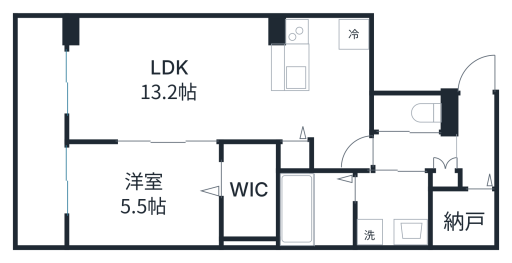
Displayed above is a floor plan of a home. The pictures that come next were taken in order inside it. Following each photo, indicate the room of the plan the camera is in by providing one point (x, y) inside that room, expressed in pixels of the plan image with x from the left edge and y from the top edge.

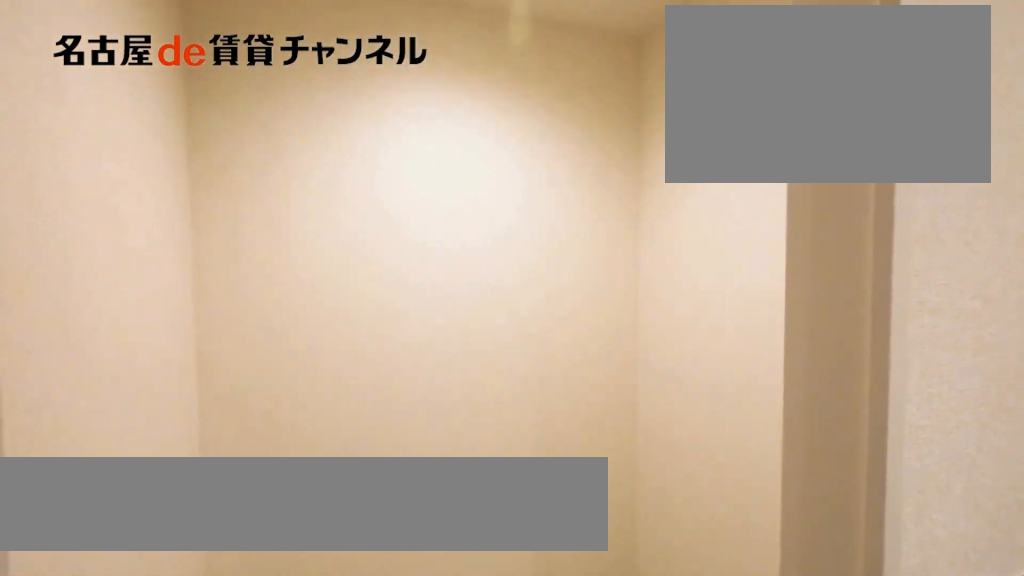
(462, 217)
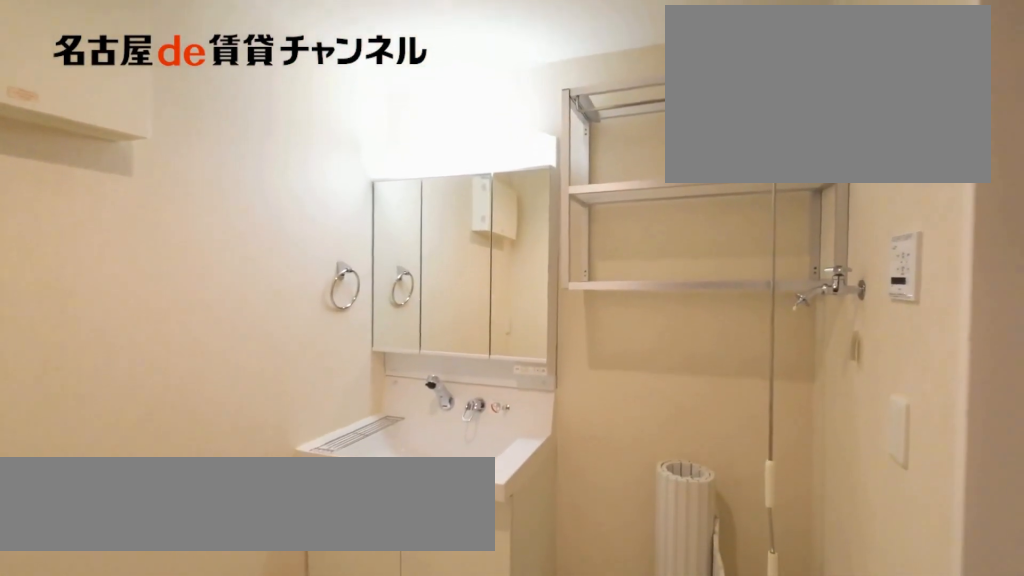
(391, 207)
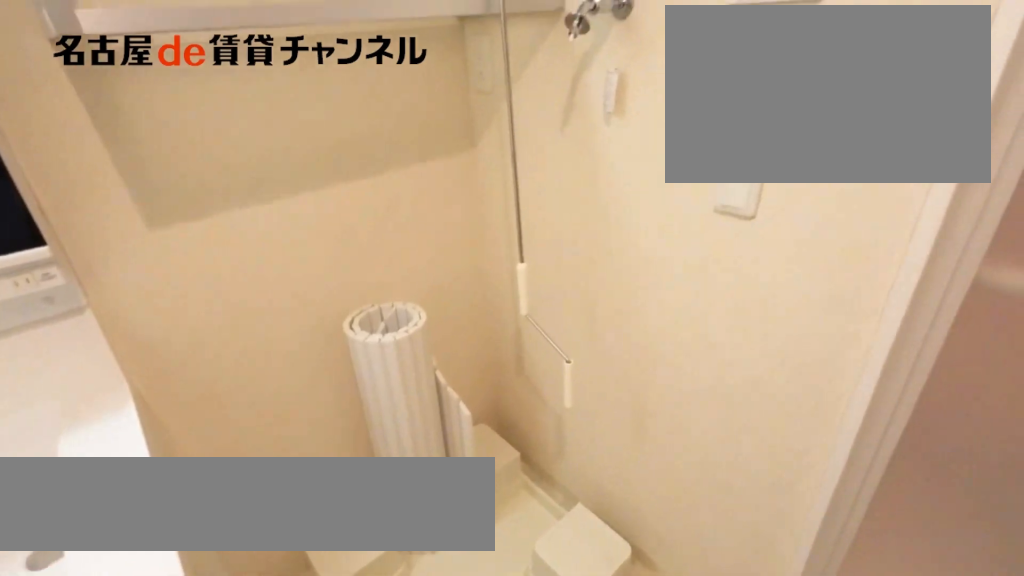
(391, 207)
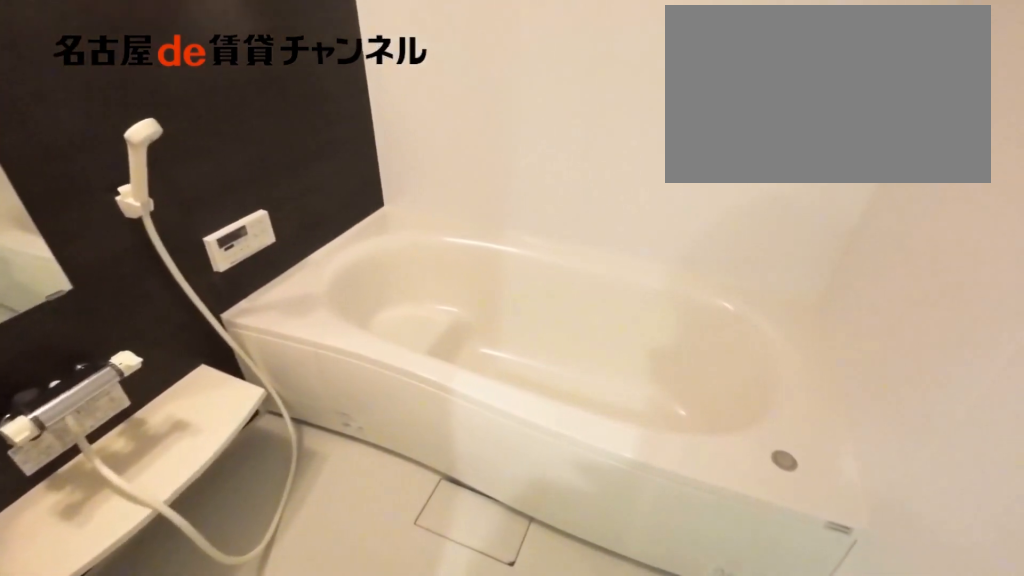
(315, 208)
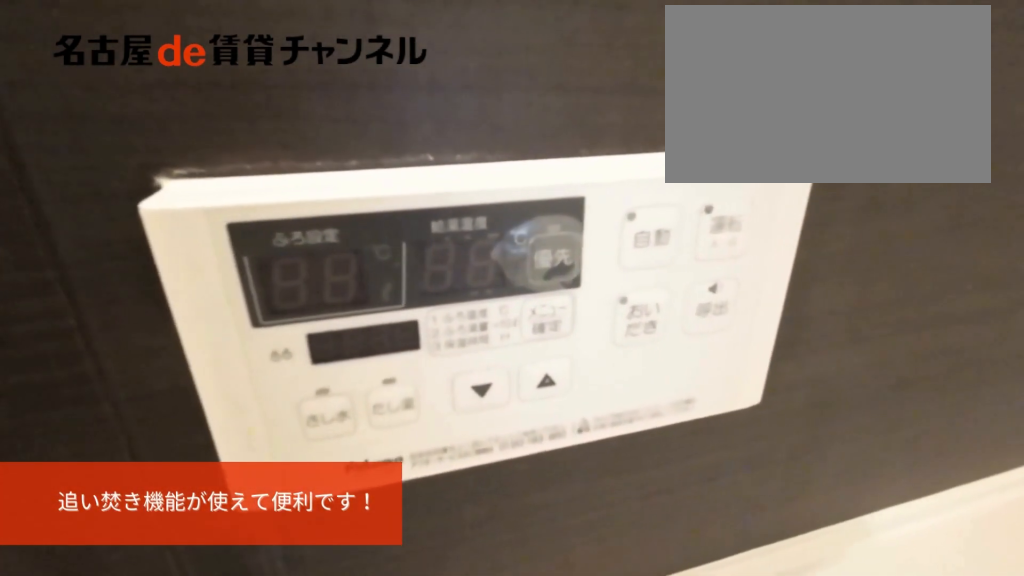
(315, 208)
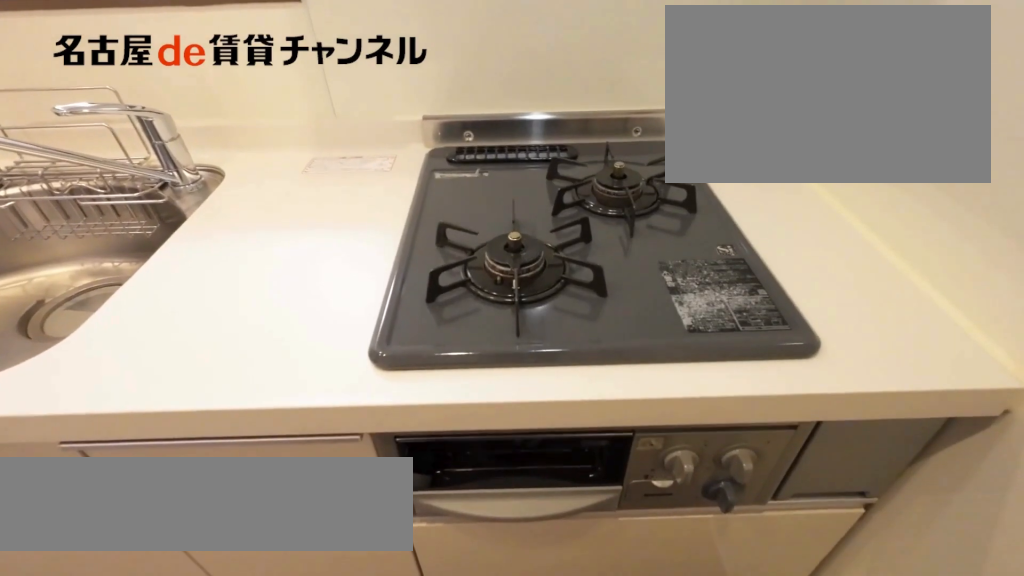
(292, 59)
